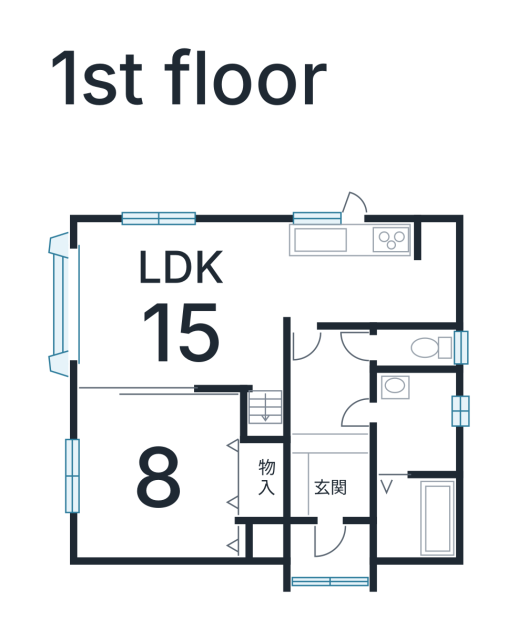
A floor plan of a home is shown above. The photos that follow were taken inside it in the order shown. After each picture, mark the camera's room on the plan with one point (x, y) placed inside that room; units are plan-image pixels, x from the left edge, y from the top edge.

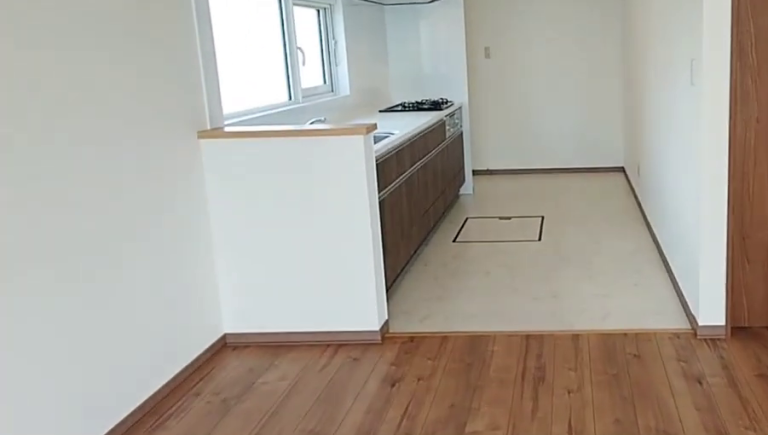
(182, 303)
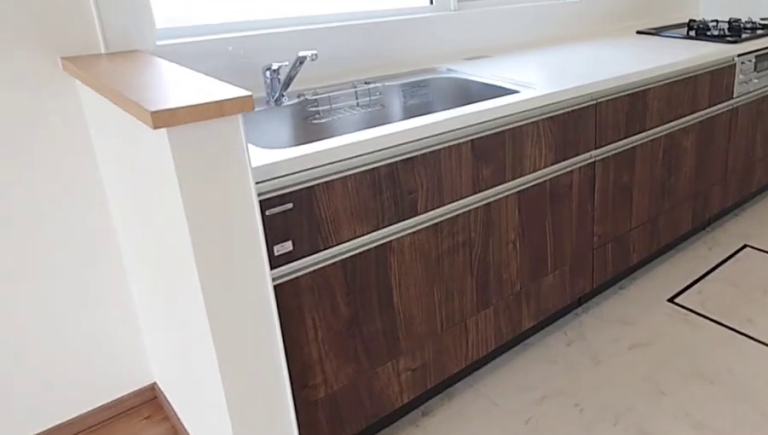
(356, 279)
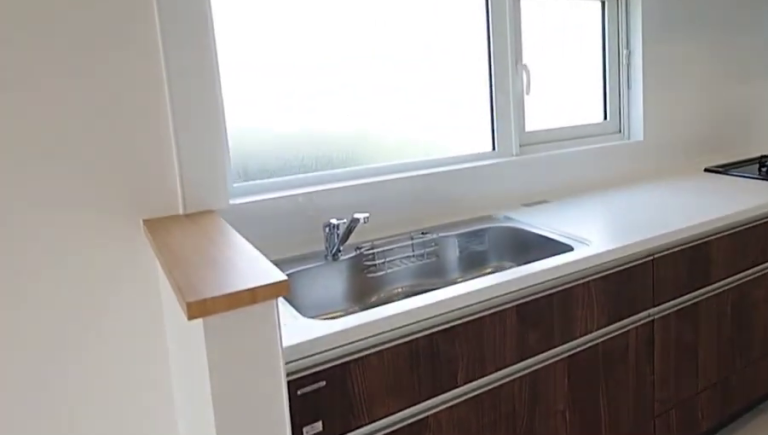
(356, 279)
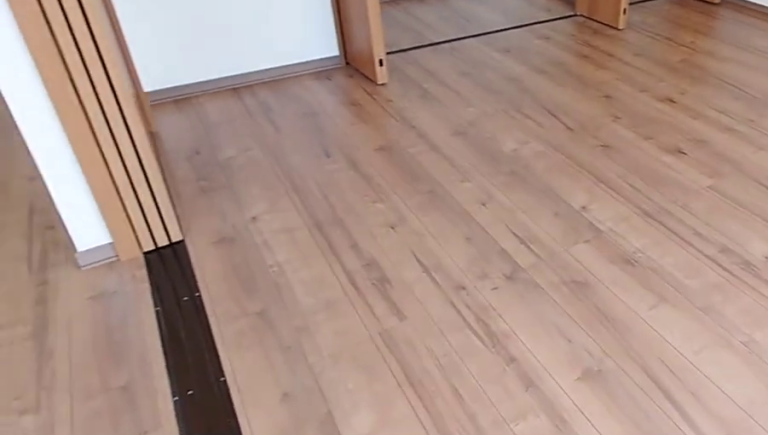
(157, 475)
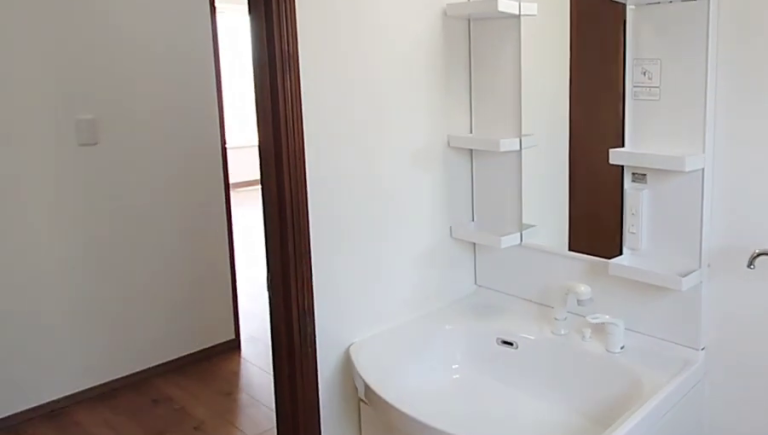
(414, 415)
